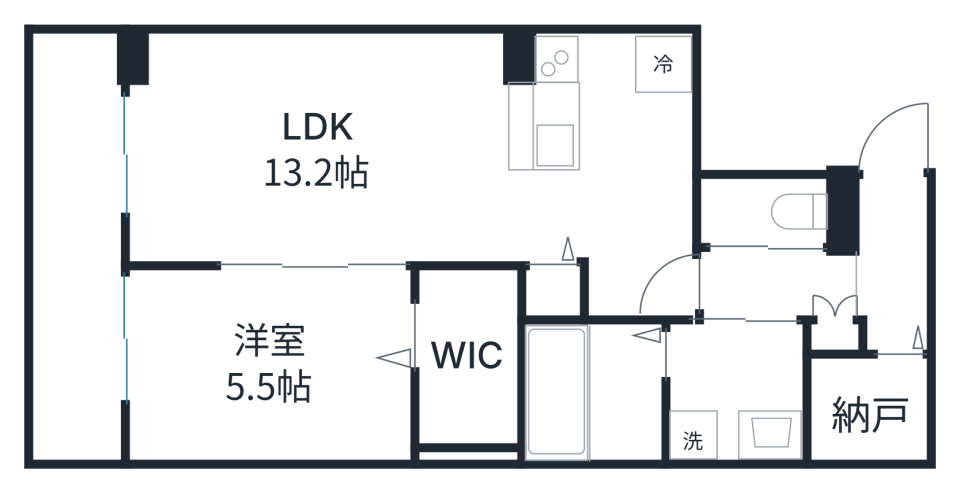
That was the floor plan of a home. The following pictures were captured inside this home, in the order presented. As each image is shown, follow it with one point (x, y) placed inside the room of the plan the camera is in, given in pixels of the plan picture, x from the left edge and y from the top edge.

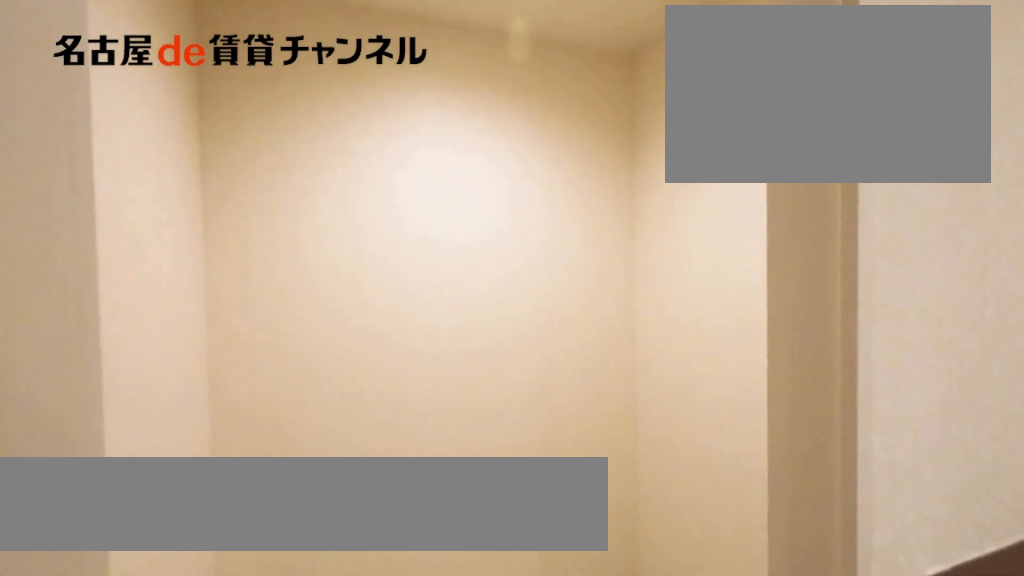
(866, 407)
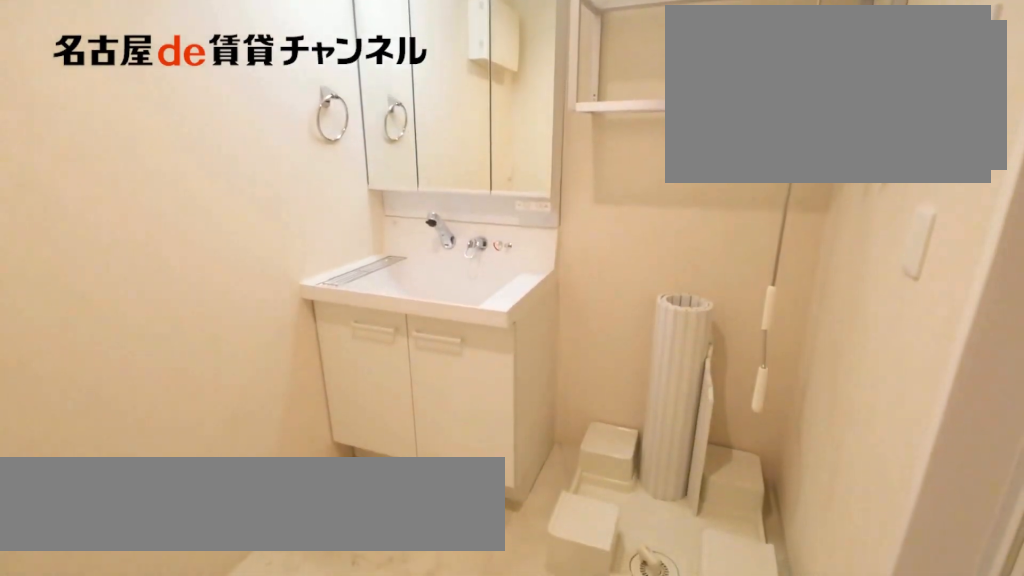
(734, 389)
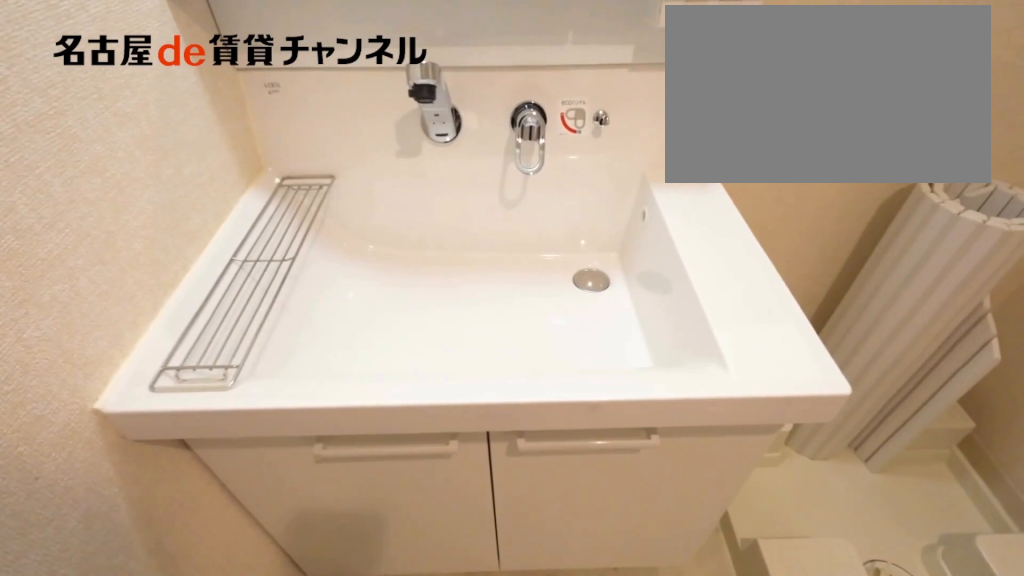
(734, 389)
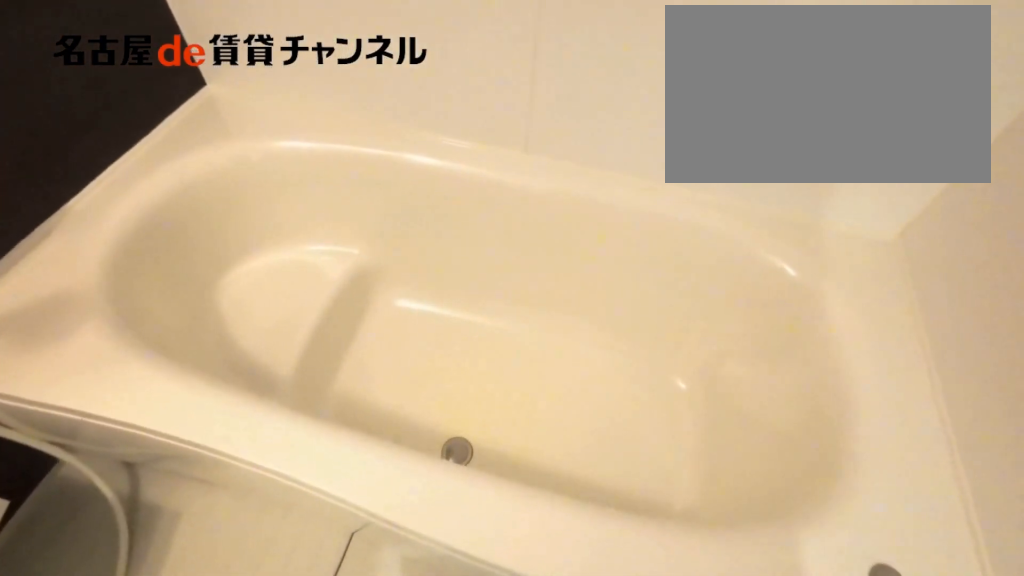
(591, 390)
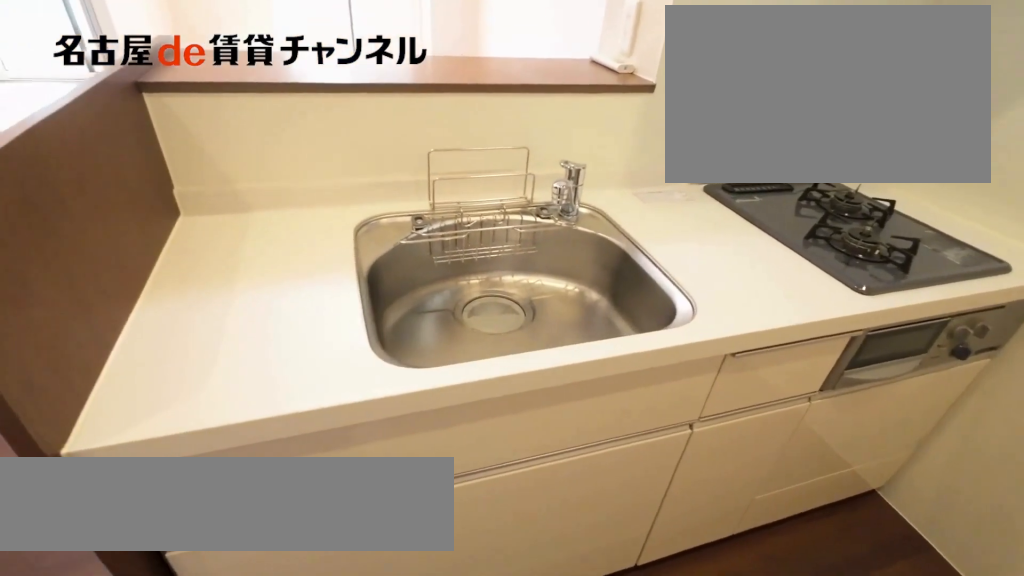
(548, 111)
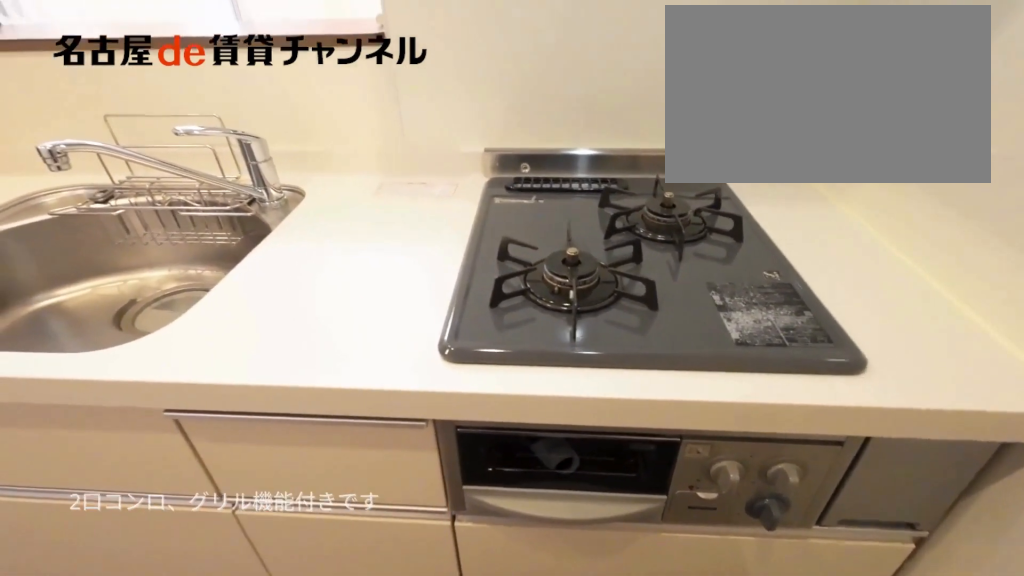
(548, 111)
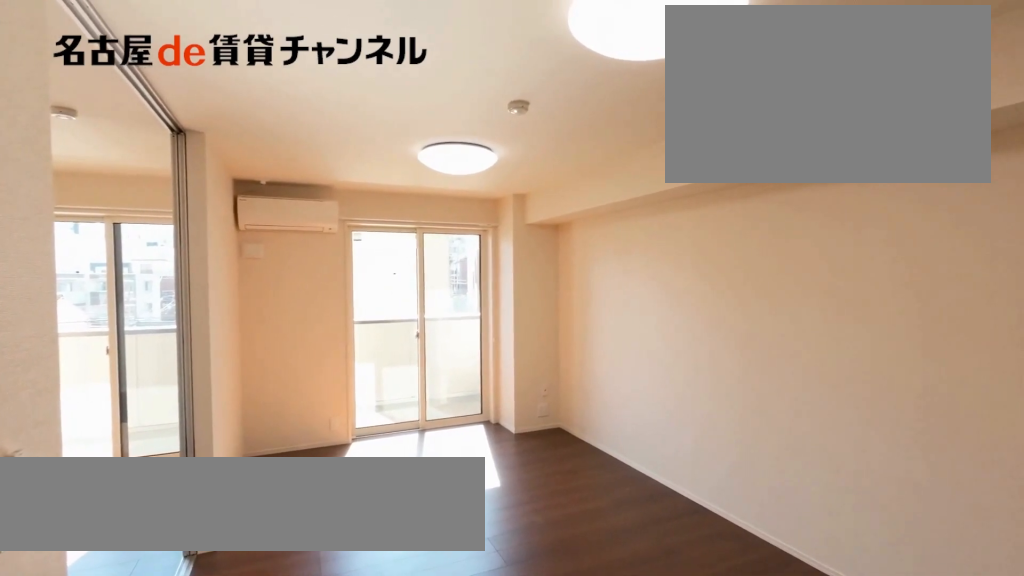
(371, 158)
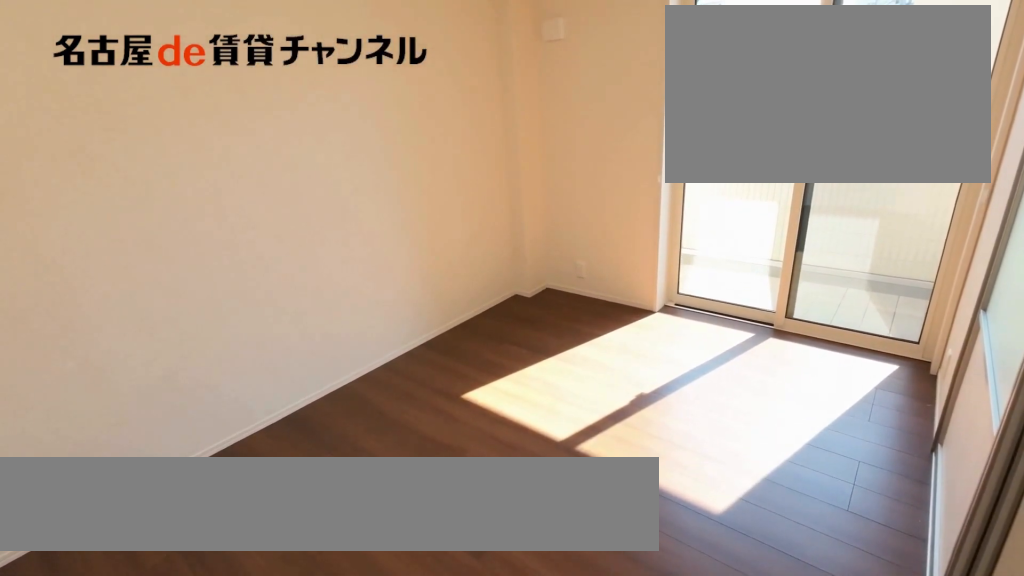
(265, 362)
